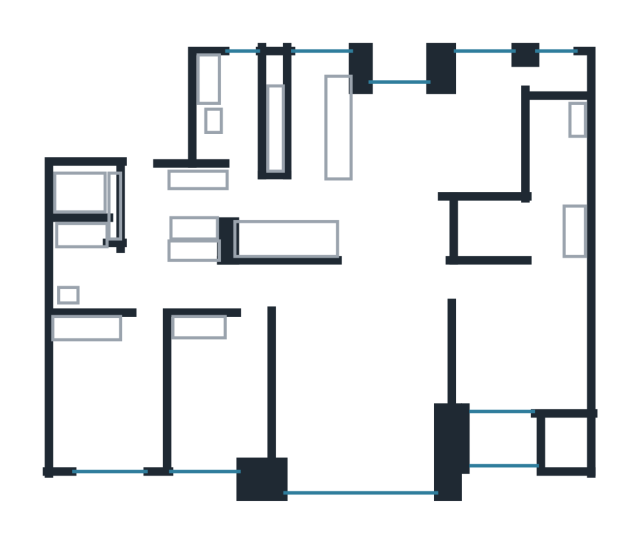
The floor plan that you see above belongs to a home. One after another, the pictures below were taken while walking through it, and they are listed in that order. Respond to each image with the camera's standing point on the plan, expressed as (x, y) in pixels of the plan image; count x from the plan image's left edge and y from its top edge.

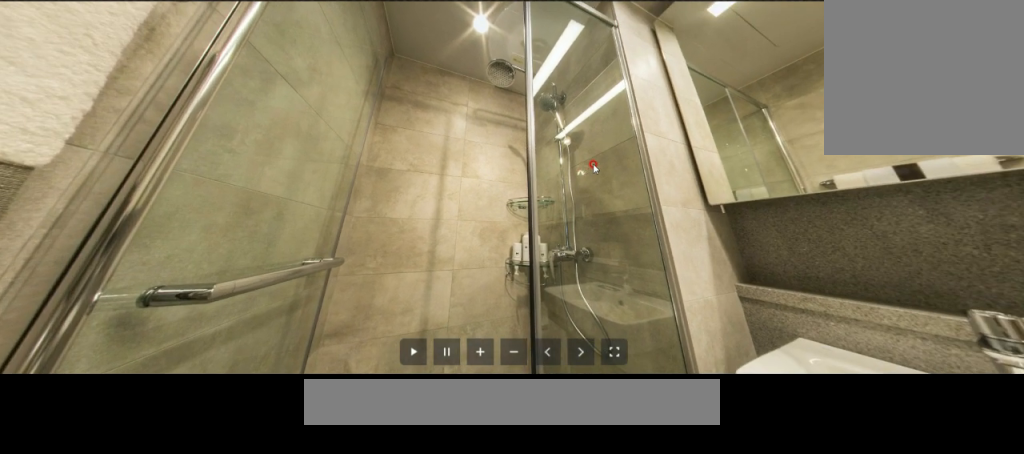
(566, 127)
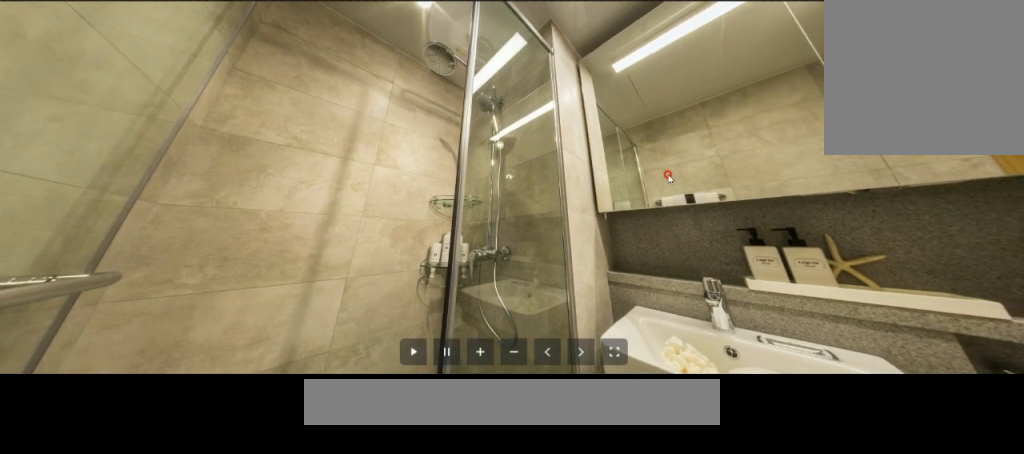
(549, 161)
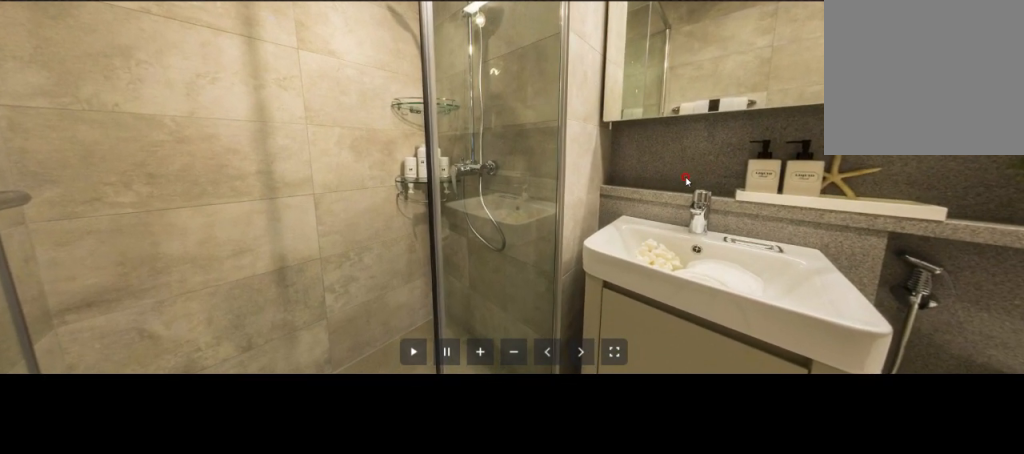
(548, 161)
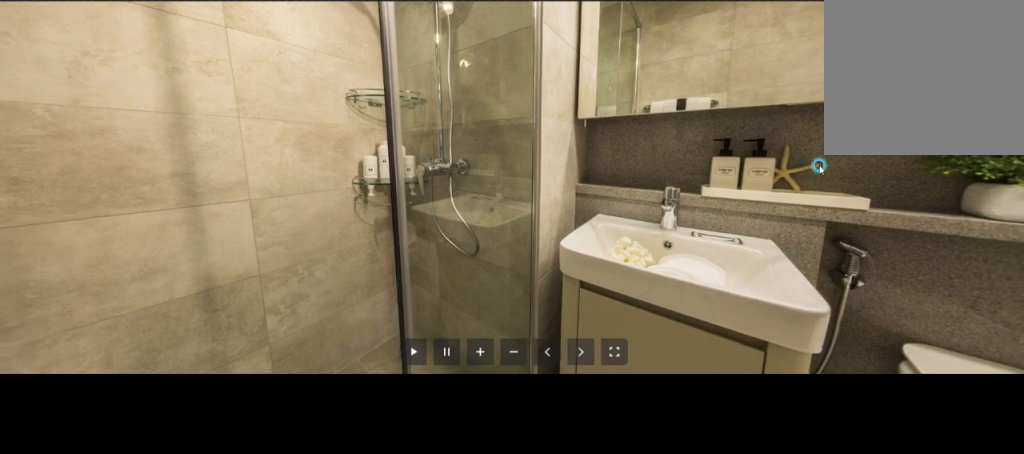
(548, 161)
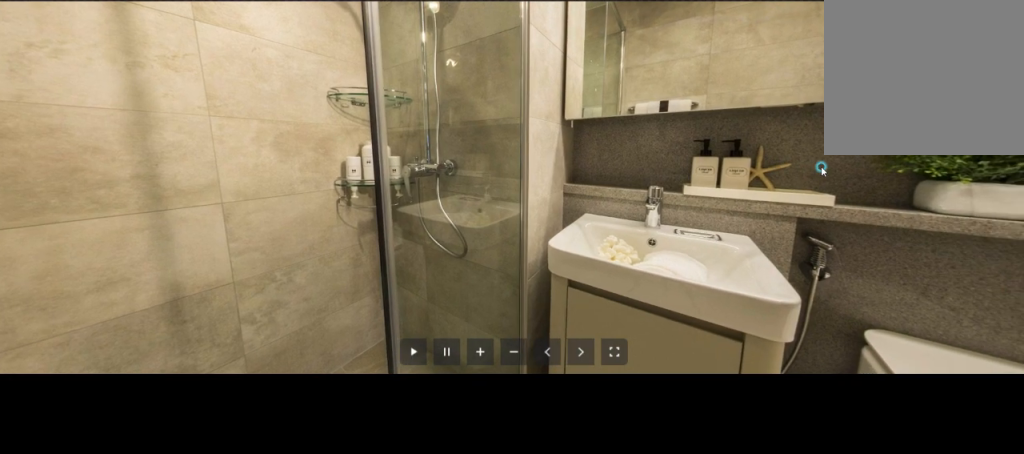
(549, 161)
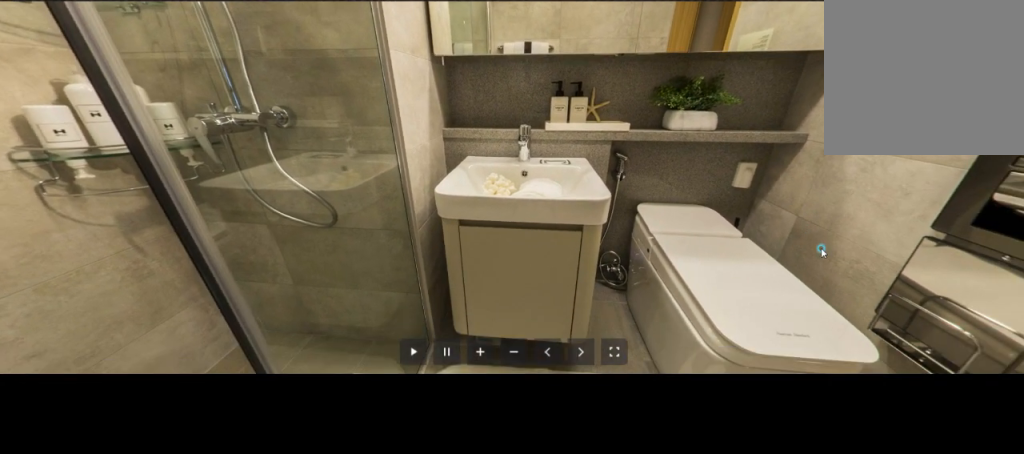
(575, 142)
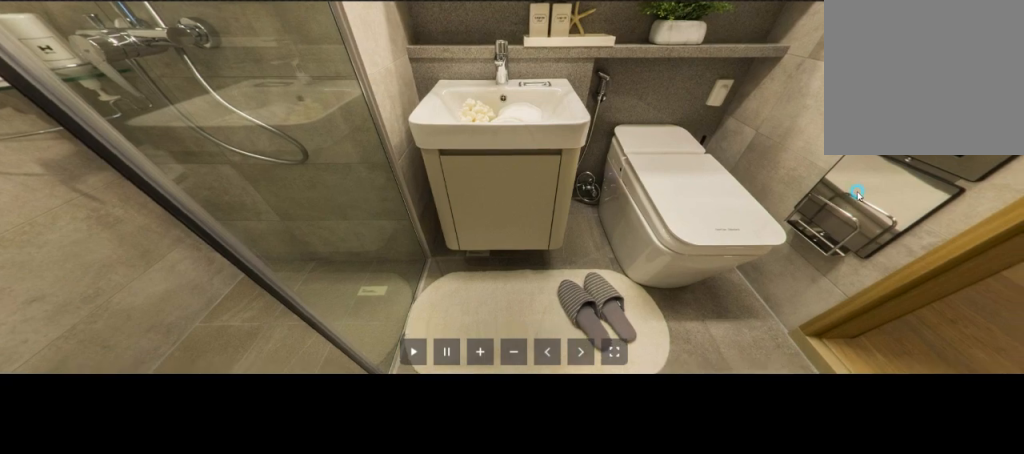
(548, 162)
